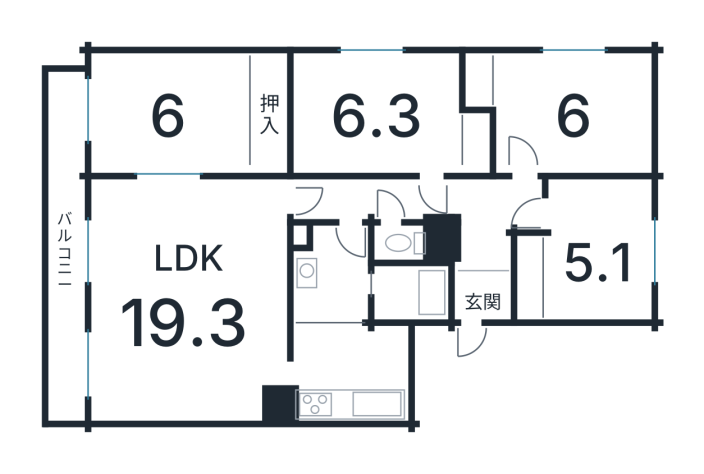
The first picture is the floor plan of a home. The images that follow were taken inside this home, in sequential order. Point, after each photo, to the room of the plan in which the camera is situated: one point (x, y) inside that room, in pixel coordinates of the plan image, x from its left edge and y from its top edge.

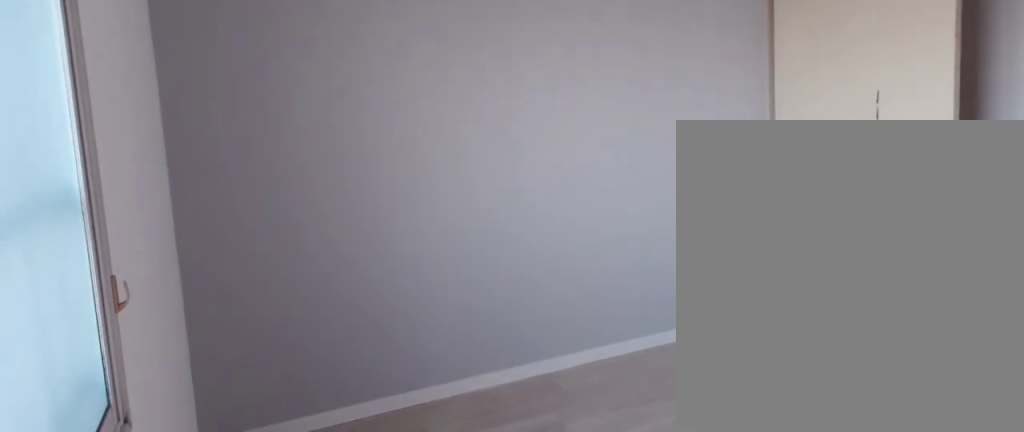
(590, 261)
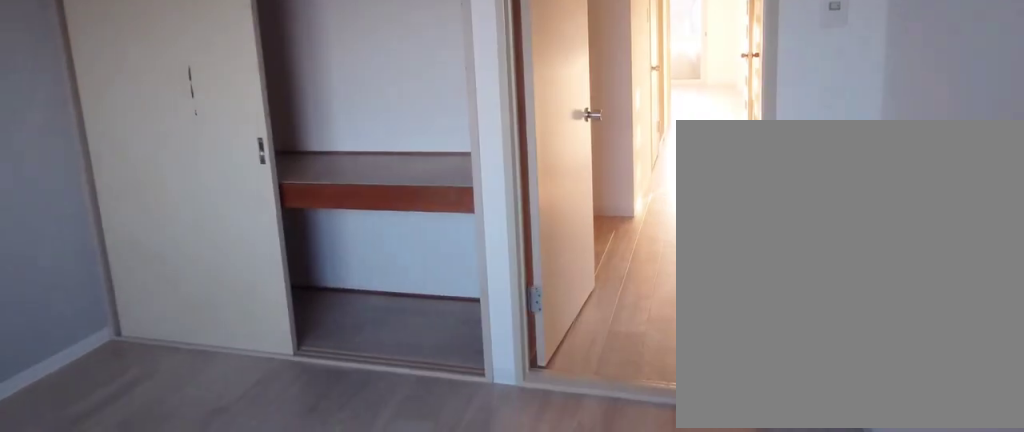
(590, 261)
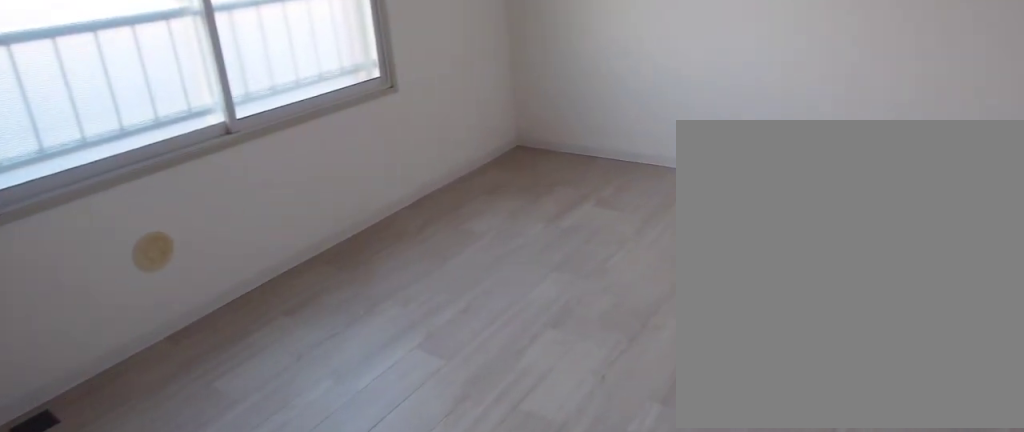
(565, 121)
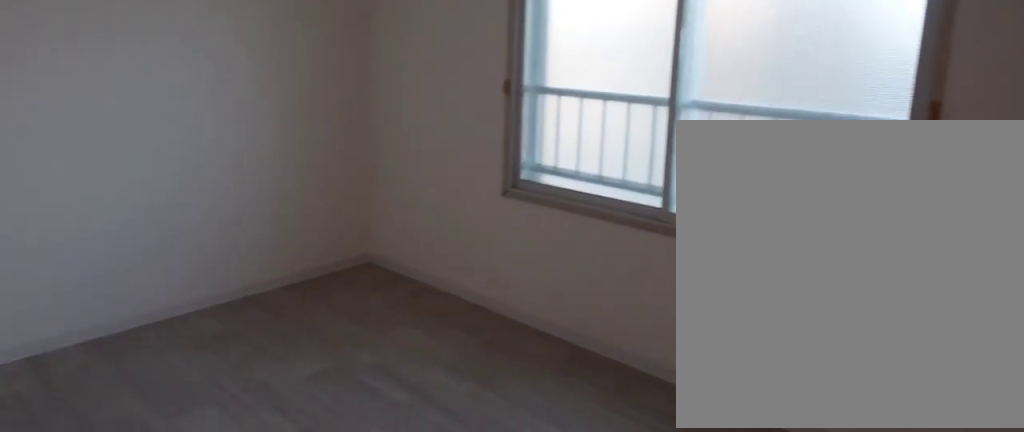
(364, 121)
